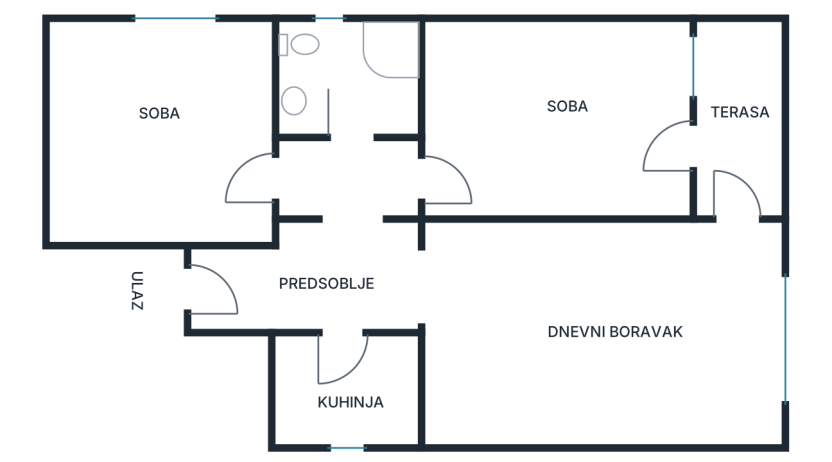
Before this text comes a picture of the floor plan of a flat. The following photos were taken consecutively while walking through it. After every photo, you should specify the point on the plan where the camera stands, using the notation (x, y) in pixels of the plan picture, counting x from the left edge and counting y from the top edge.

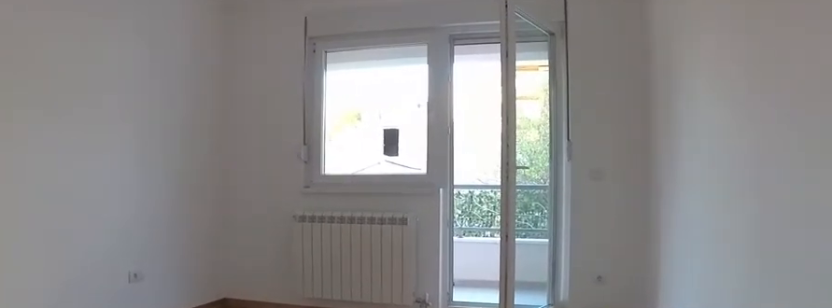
(409, 186)
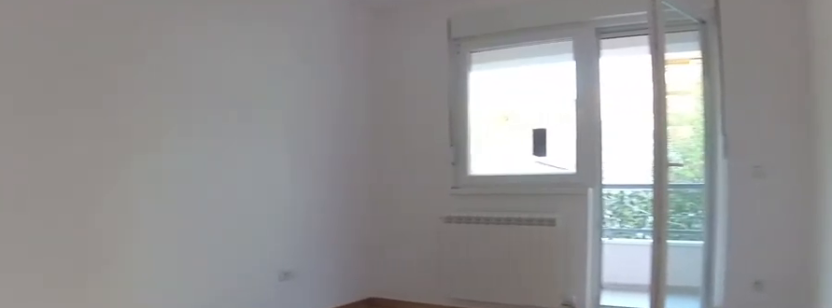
(414, 186)
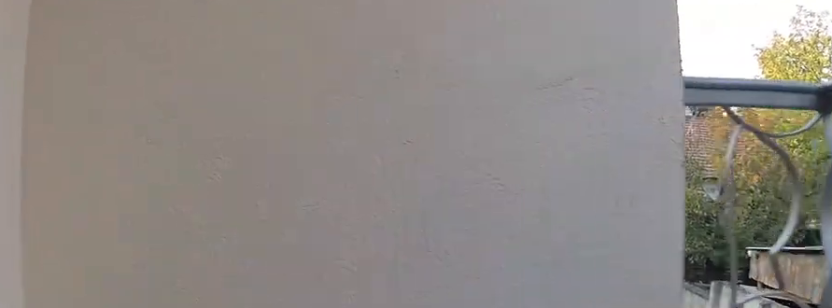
(739, 102)
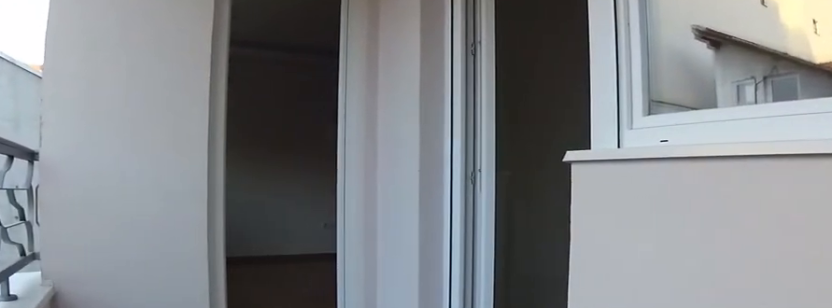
(740, 107)
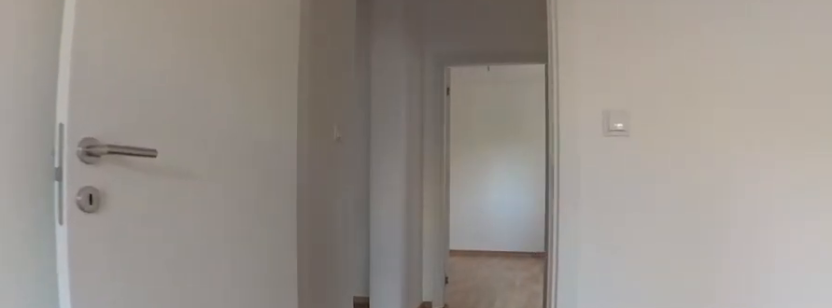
(617, 158)
